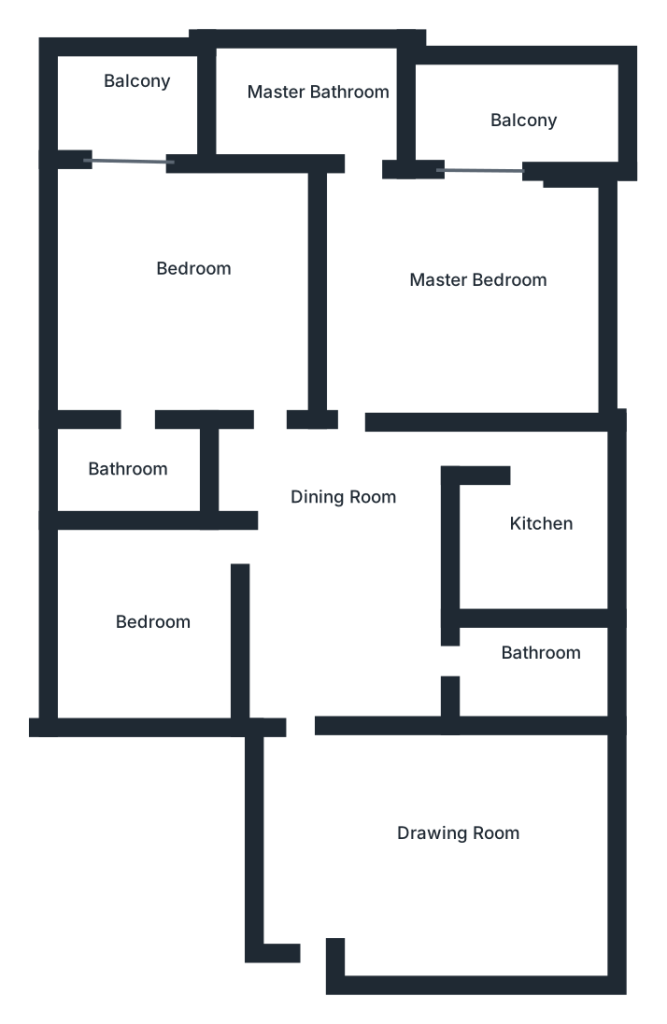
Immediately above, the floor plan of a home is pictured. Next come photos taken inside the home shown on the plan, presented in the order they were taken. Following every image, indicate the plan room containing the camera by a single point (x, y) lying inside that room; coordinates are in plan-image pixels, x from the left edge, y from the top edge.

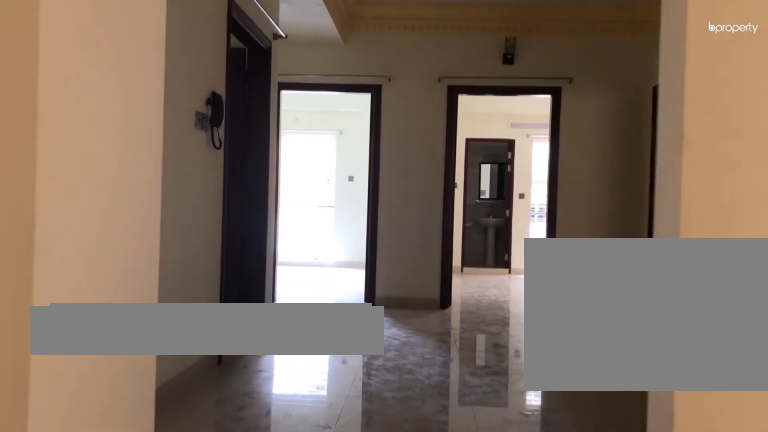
(342, 649)
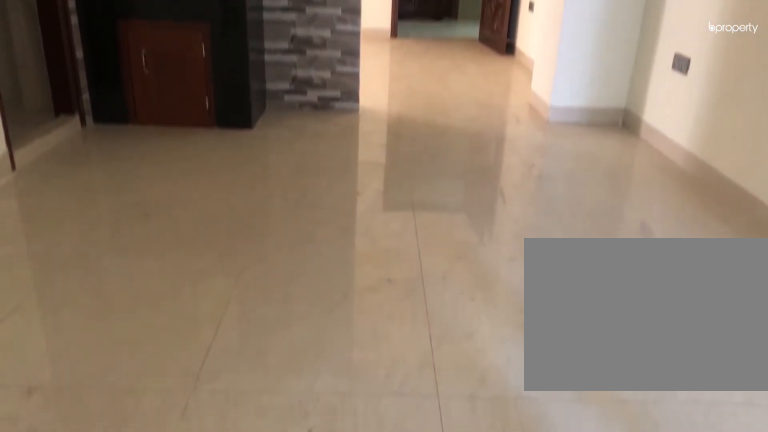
(342, 649)
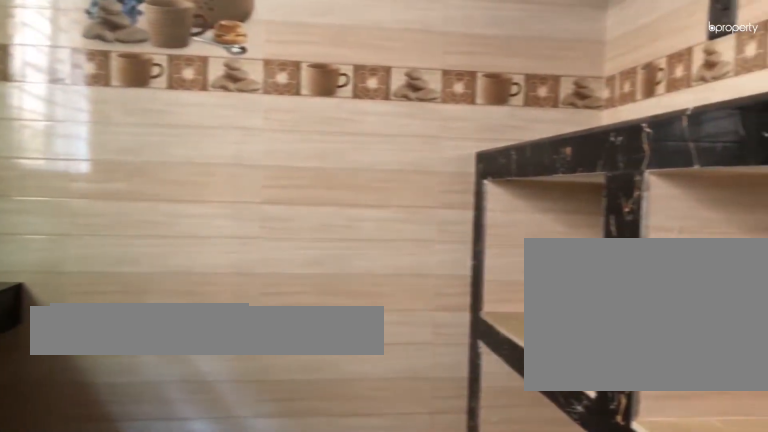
(539, 549)
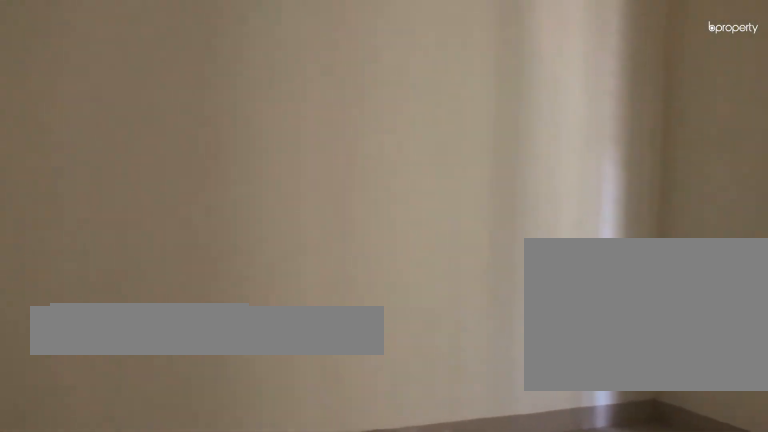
(137, 619)
